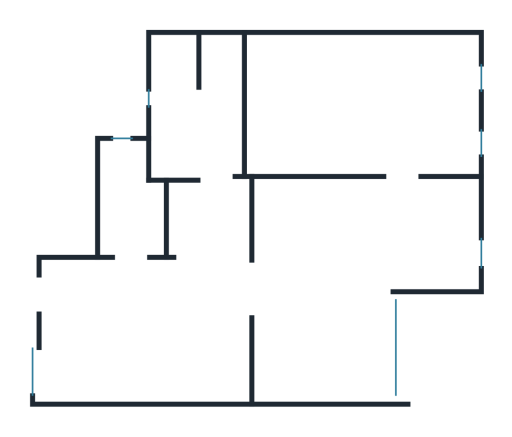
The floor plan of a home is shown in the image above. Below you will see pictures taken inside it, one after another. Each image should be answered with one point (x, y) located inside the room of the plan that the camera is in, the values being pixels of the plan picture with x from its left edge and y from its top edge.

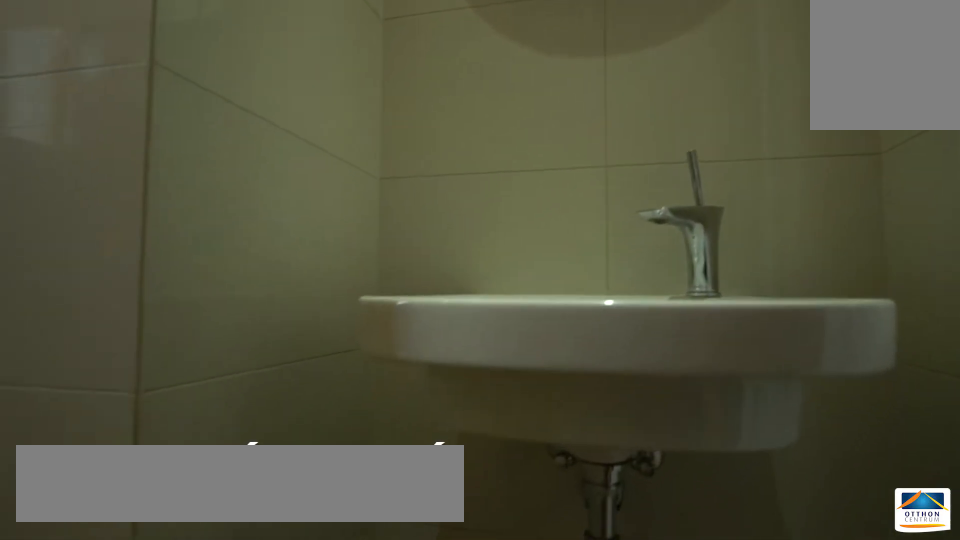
(131, 210)
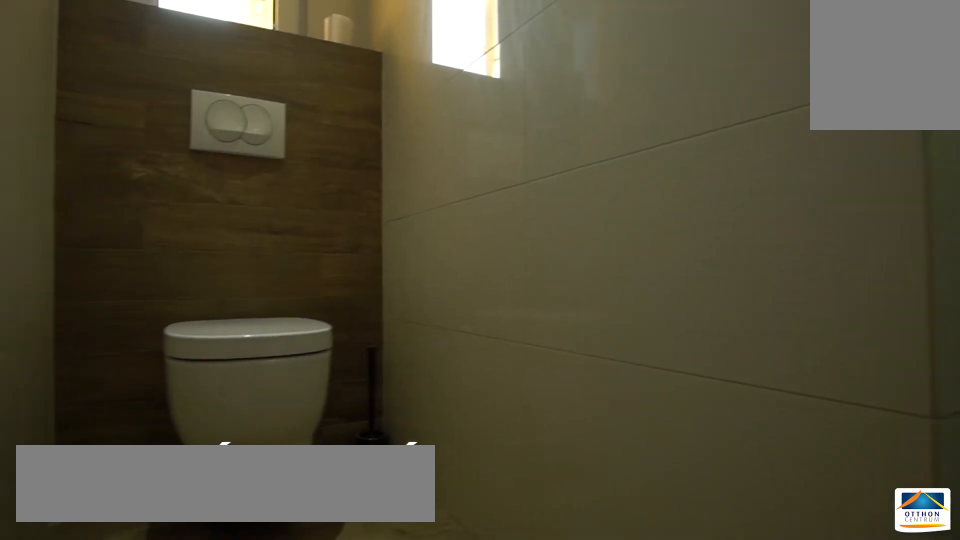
(132, 209)
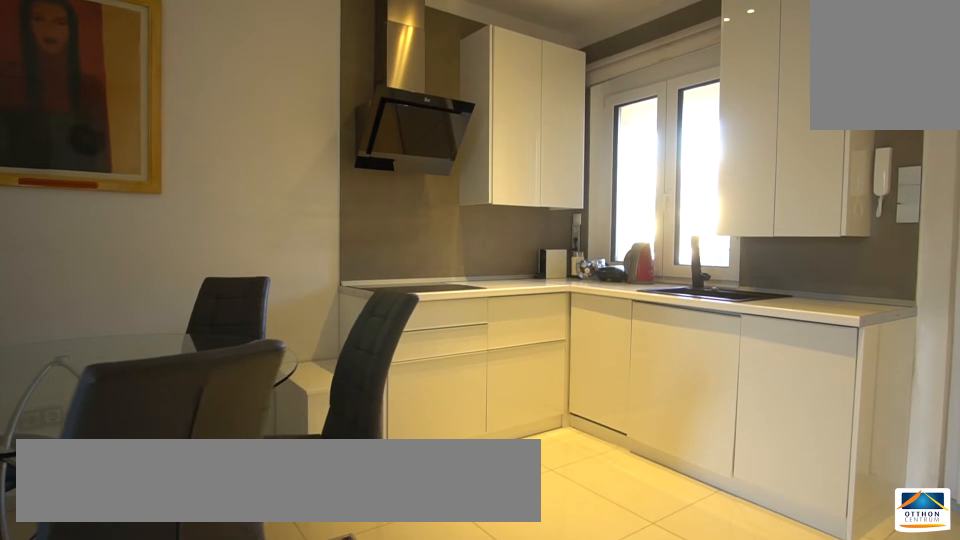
(149, 336)
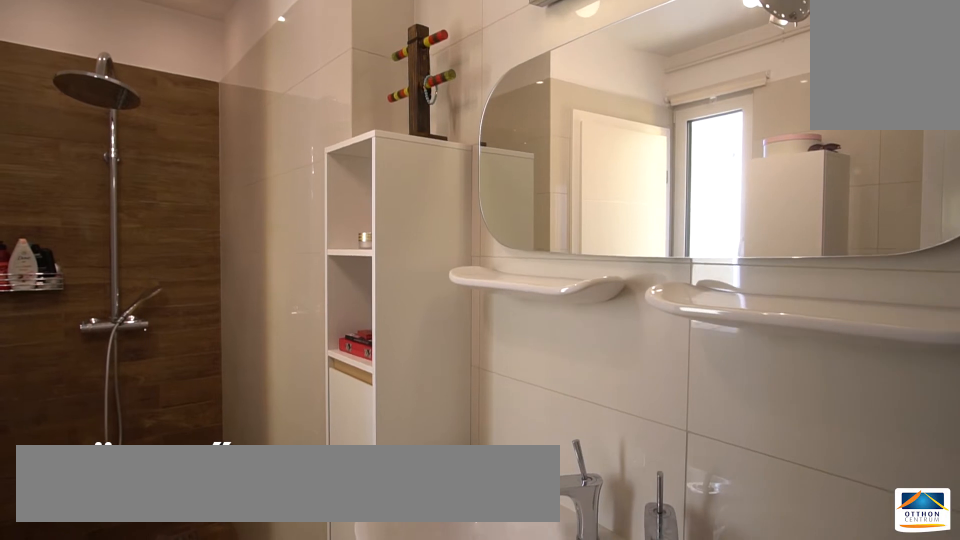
(197, 131)
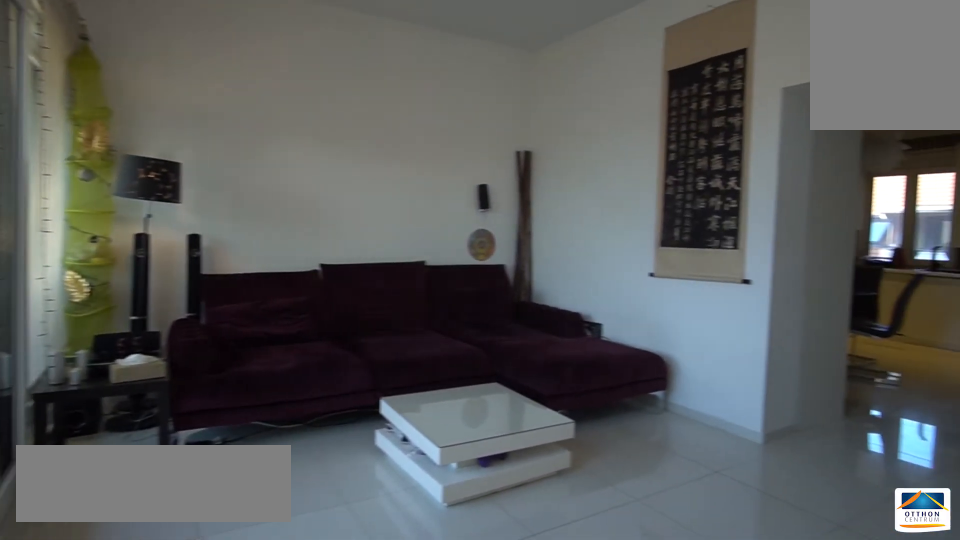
(357, 282)
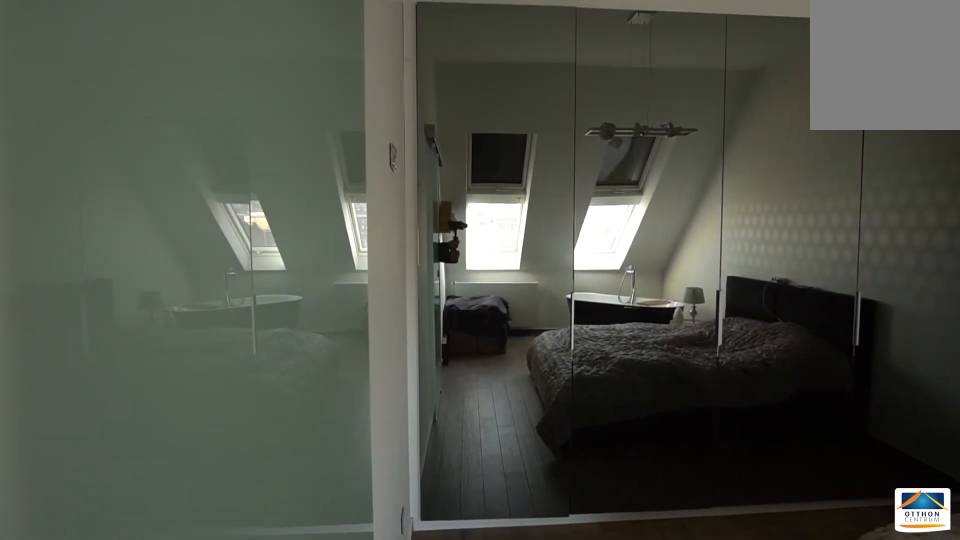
(365, 106)
